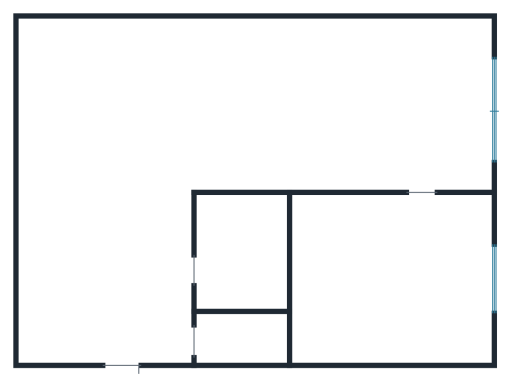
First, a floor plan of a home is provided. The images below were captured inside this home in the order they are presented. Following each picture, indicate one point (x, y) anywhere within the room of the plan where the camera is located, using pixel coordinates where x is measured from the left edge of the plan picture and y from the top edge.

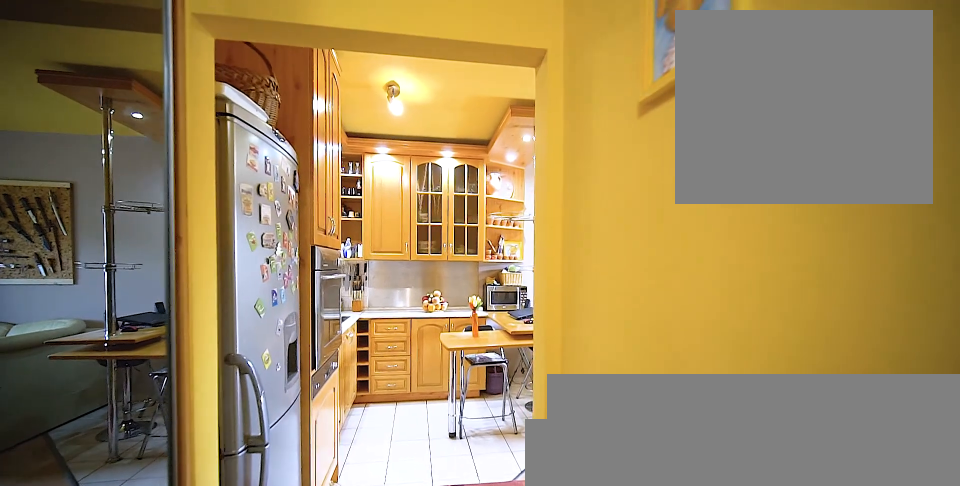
(110, 279)
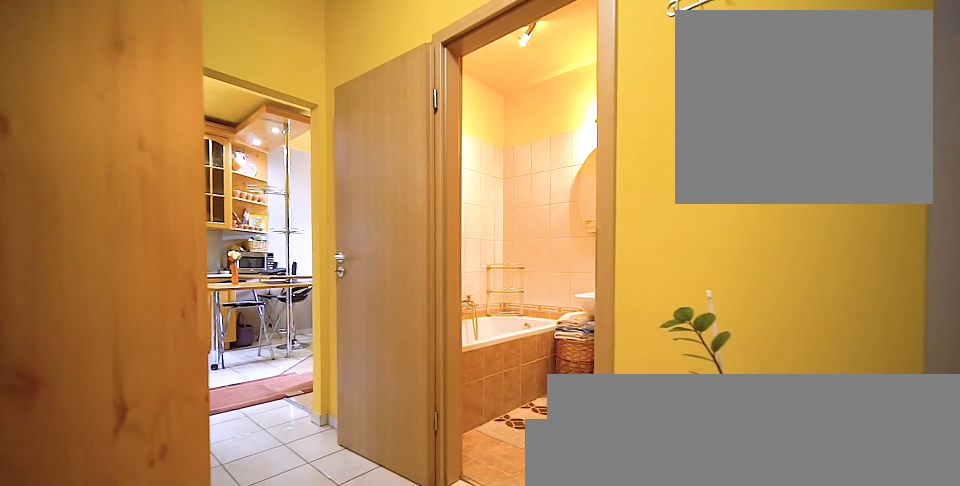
(109, 279)
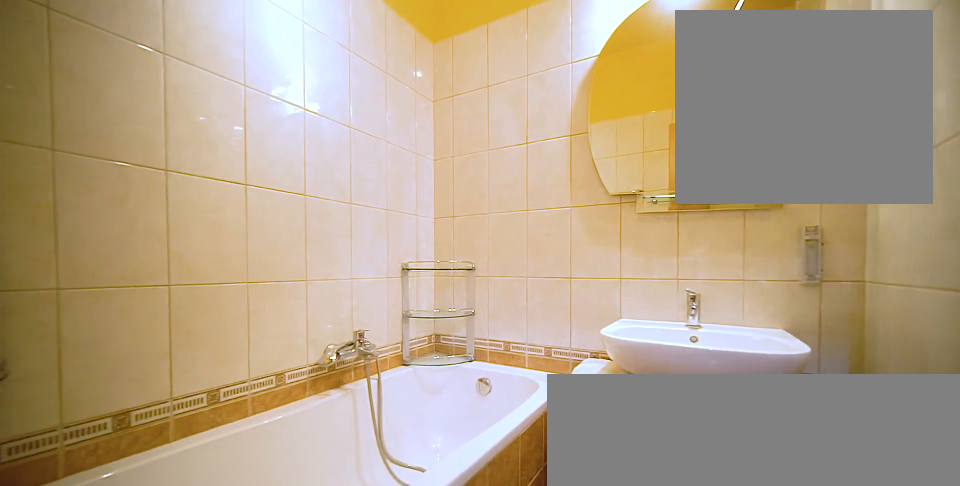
(239, 257)
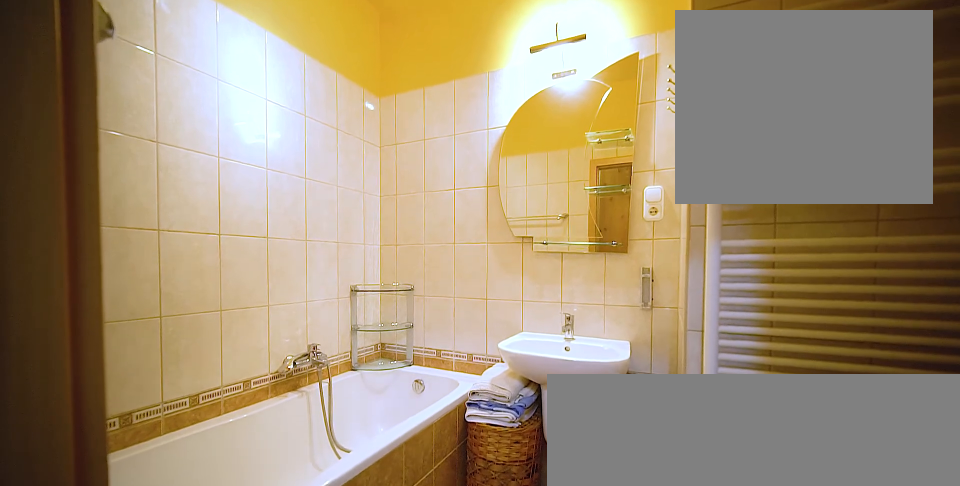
(239, 257)
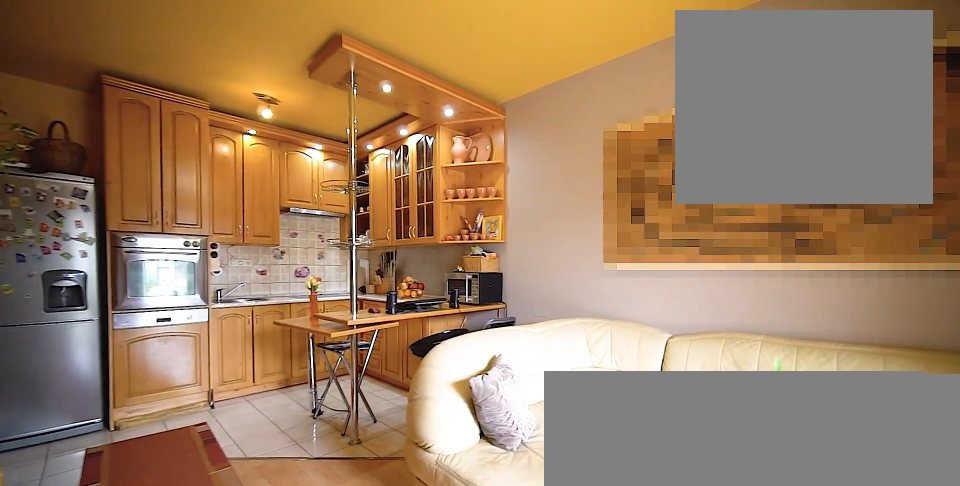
(227, 114)
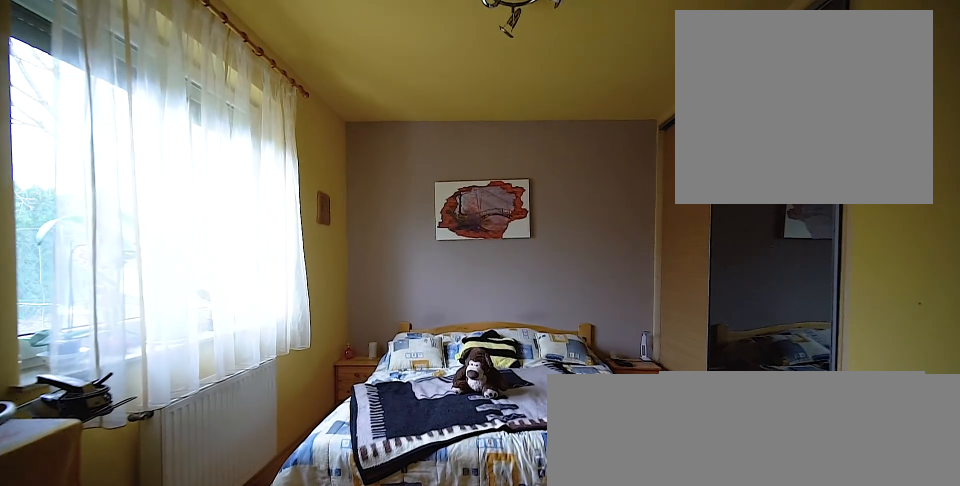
(389, 280)
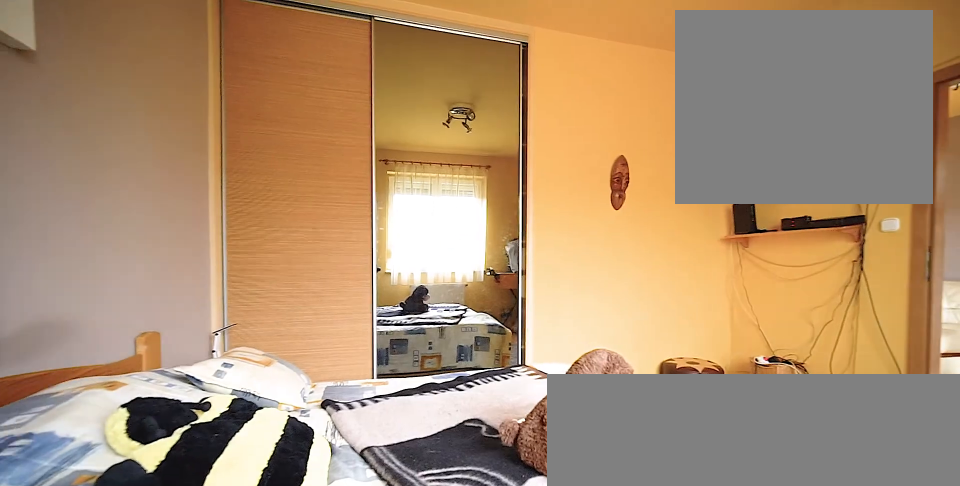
(390, 279)
